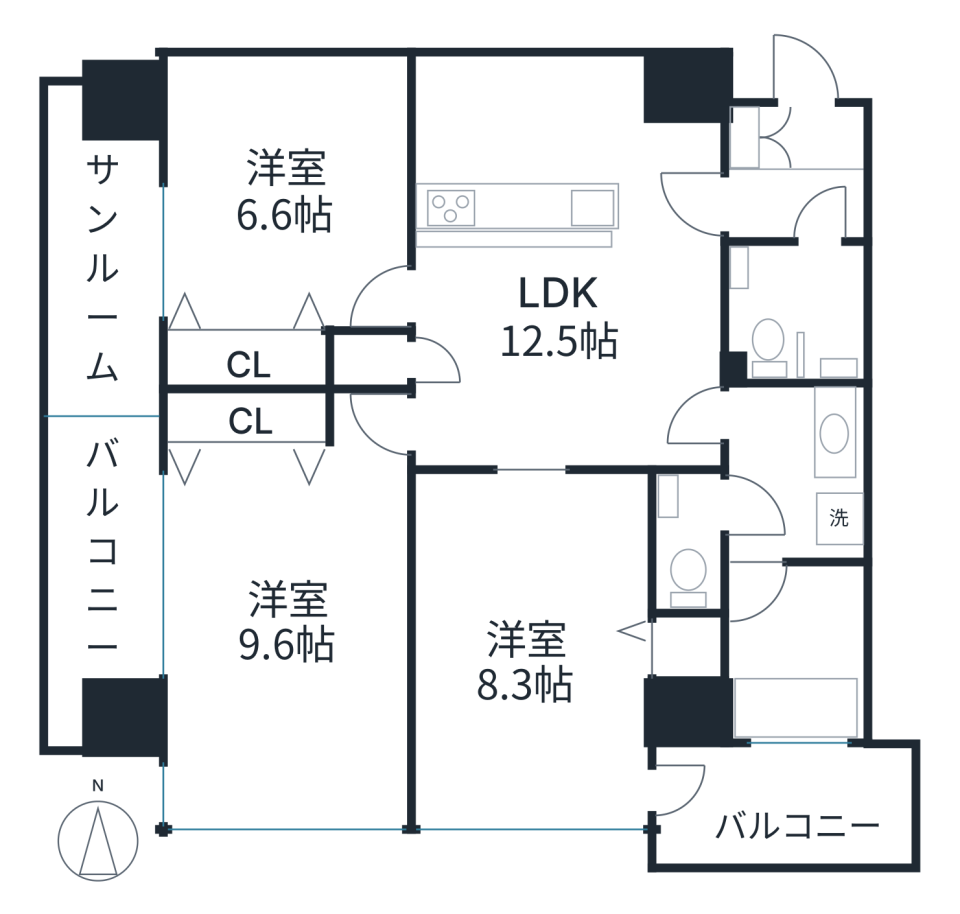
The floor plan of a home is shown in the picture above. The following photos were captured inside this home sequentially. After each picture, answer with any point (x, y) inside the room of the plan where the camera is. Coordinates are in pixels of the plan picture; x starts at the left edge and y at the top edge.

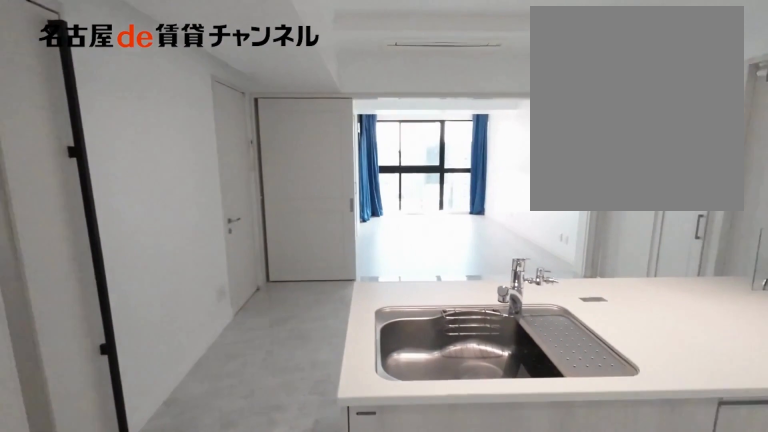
(558, 416)
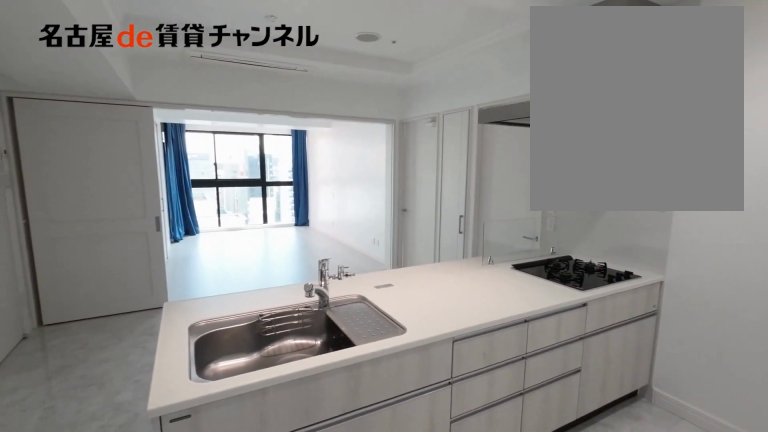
(558, 416)
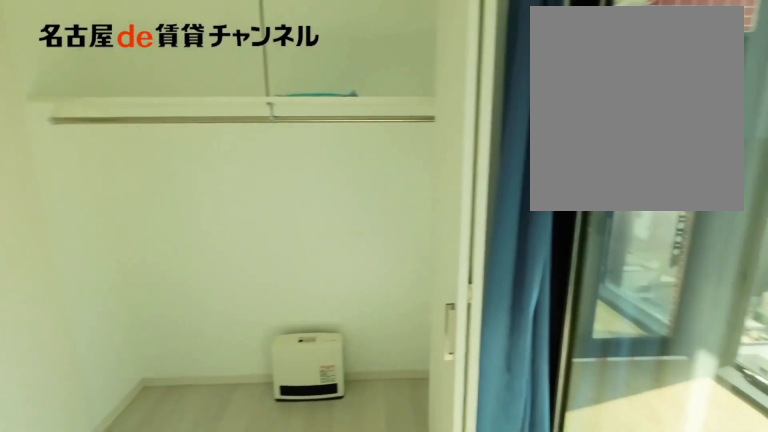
(287, 190)
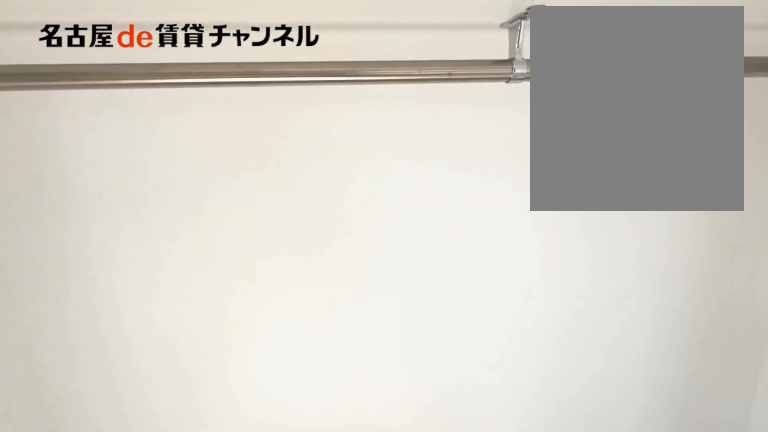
(250, 420)
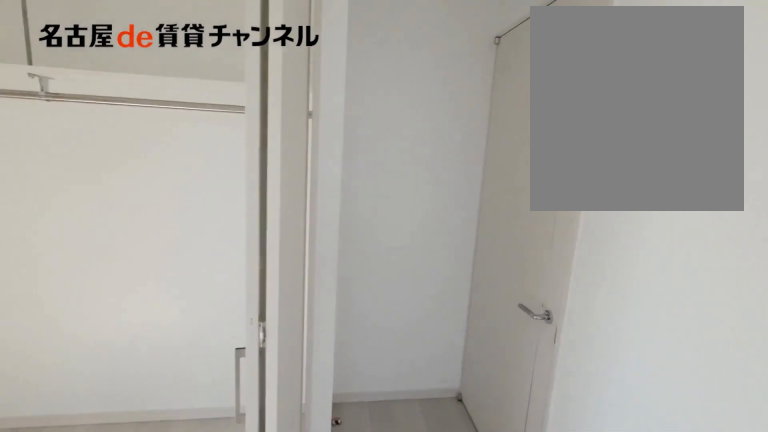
(300, 623)
